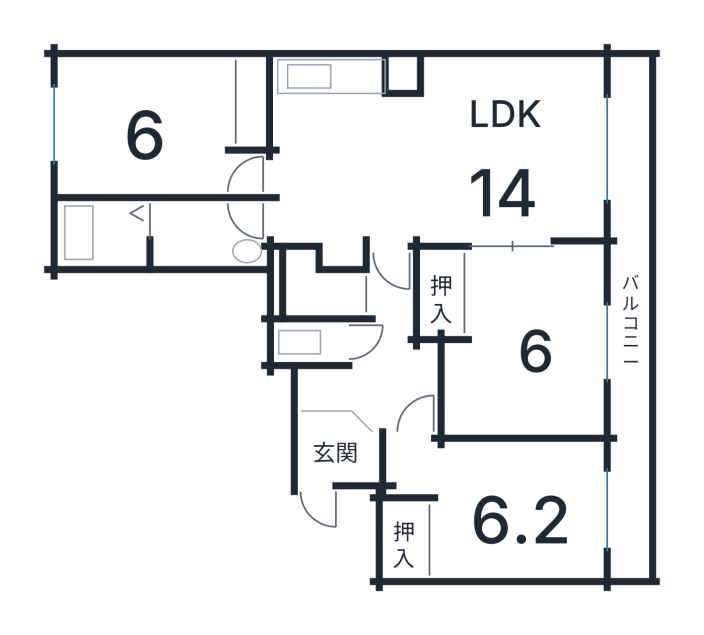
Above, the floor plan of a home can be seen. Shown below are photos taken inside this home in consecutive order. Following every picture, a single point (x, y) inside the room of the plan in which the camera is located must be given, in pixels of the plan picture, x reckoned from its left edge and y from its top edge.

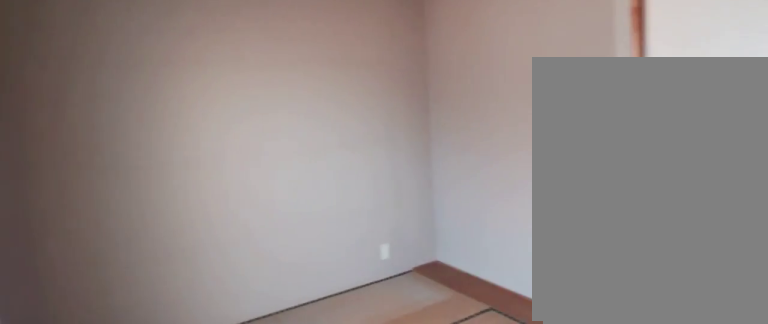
(536, 348)
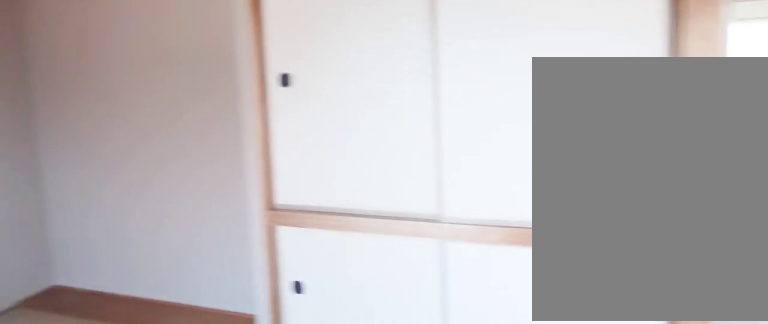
(536, 348)
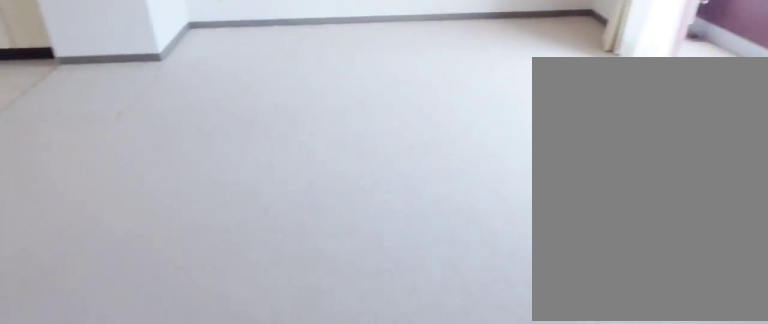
(415, 155)
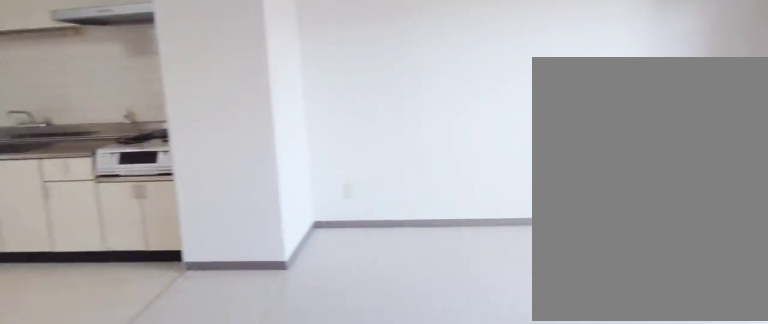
(415, 155)
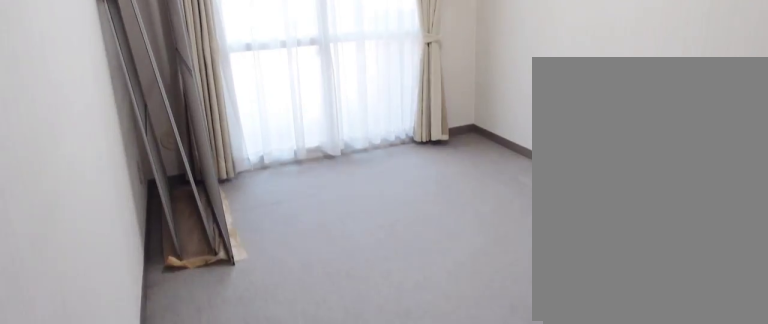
(501, 511)
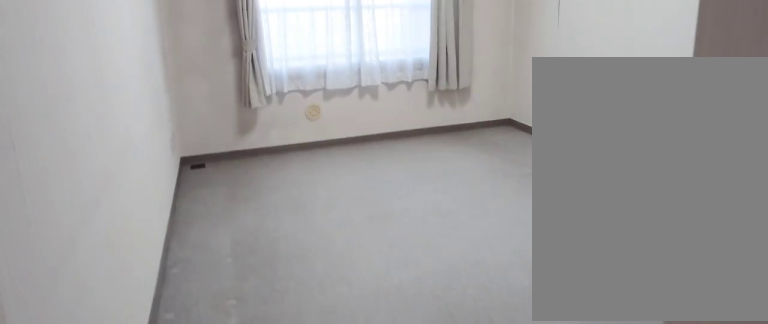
(139, 120)
